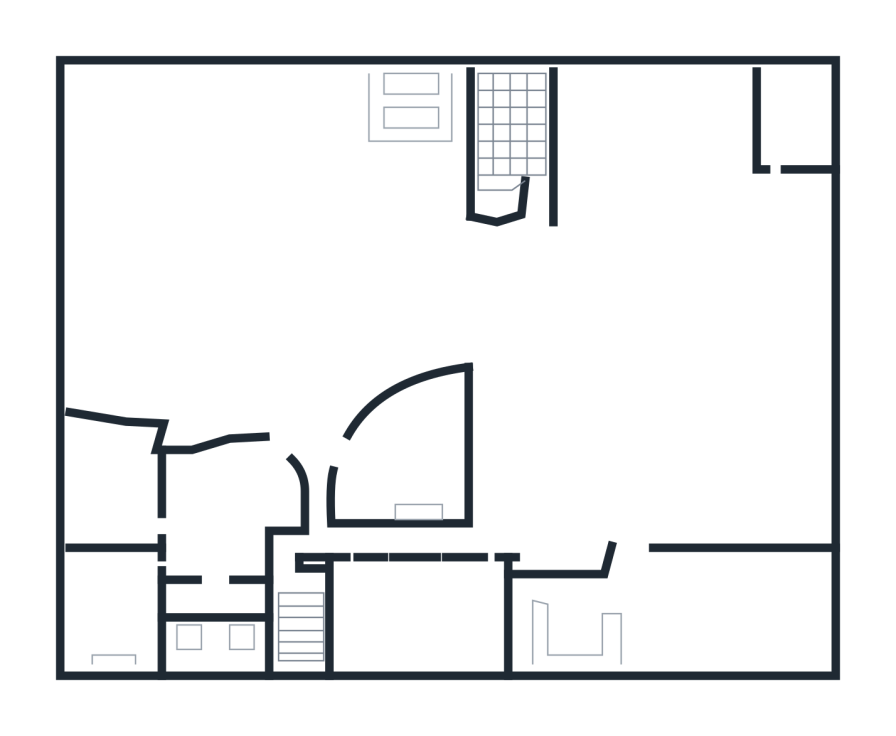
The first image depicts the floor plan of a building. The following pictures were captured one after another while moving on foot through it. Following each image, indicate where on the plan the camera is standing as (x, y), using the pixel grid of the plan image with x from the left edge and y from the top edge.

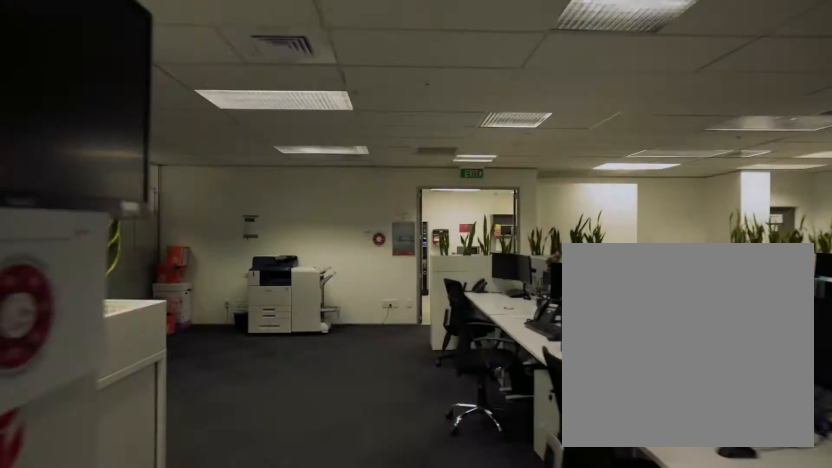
(636, 304)
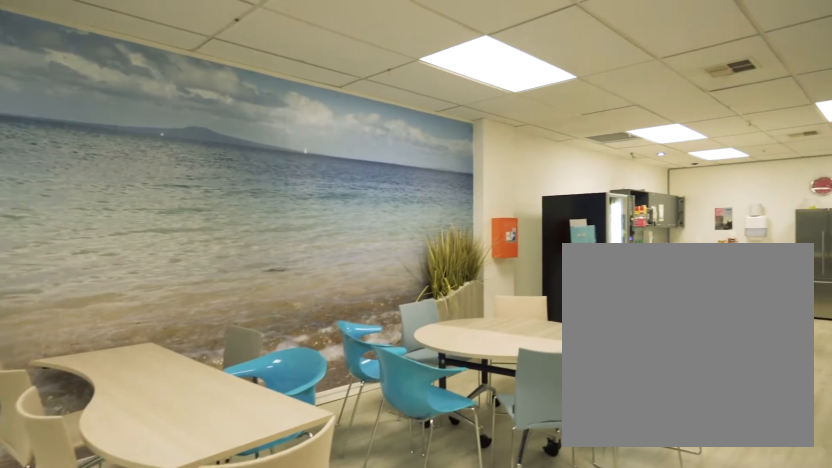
(762, 609)
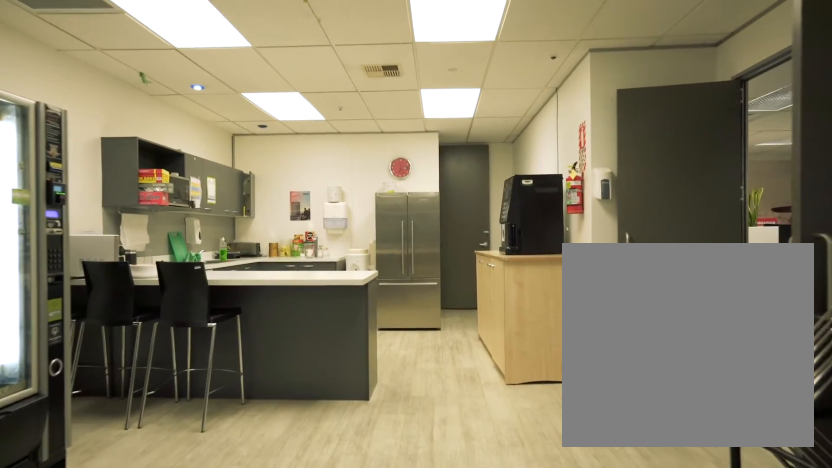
(713, 611)
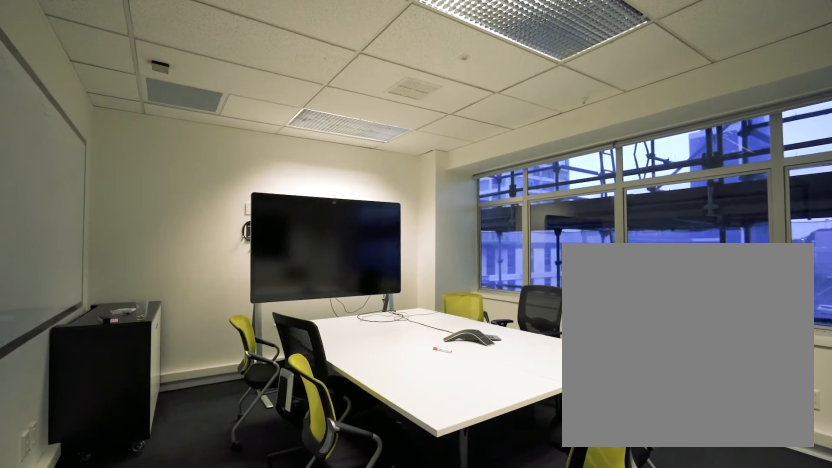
(159, 554)
